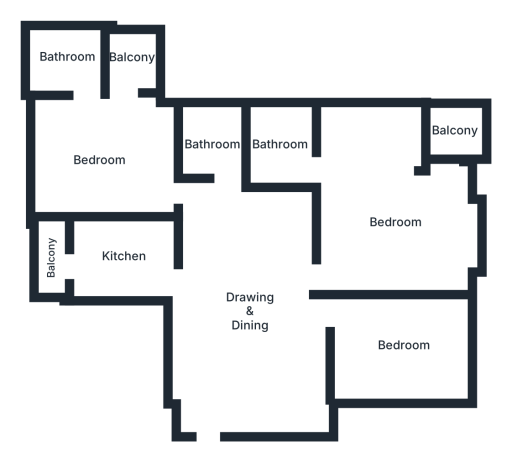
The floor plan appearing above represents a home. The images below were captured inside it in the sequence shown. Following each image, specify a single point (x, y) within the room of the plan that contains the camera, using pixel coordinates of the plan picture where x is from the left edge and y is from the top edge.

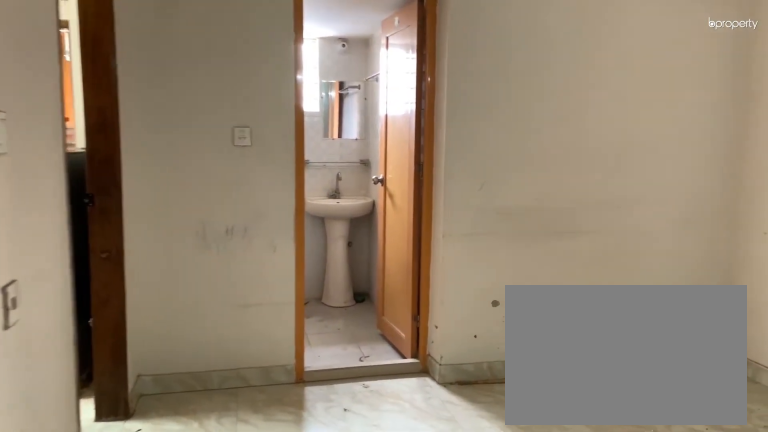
(252, 317)
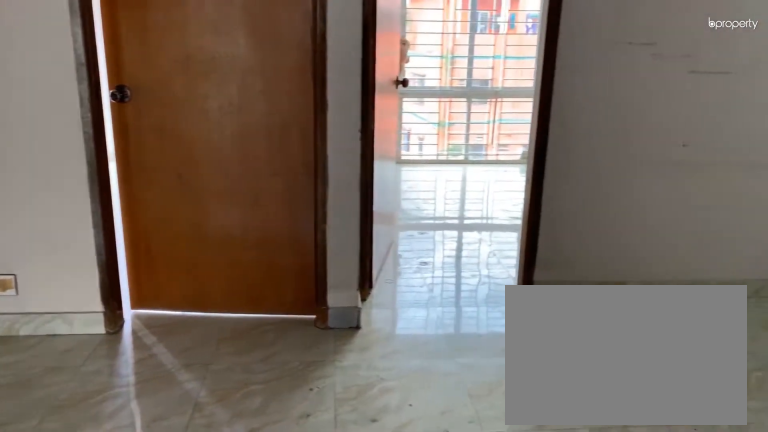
(252, 317)
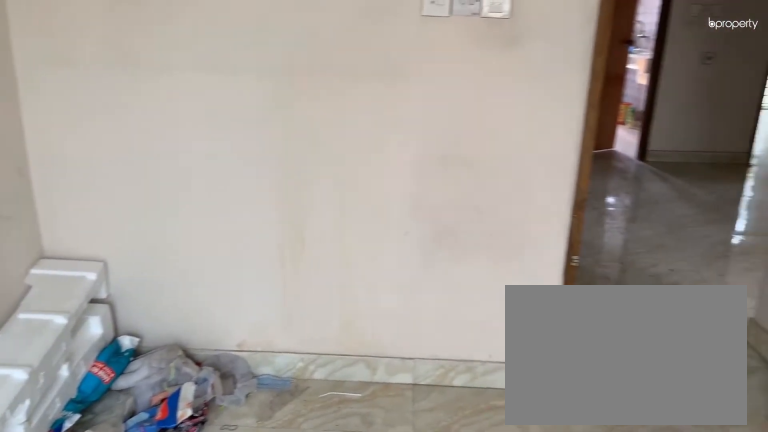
(405, 343)
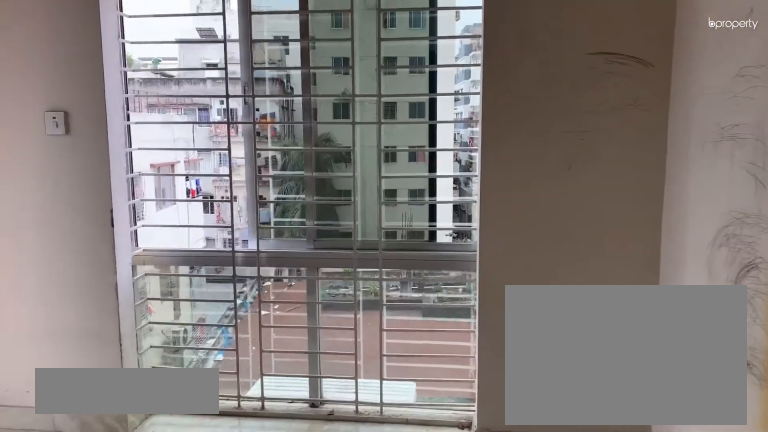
(395, 226)
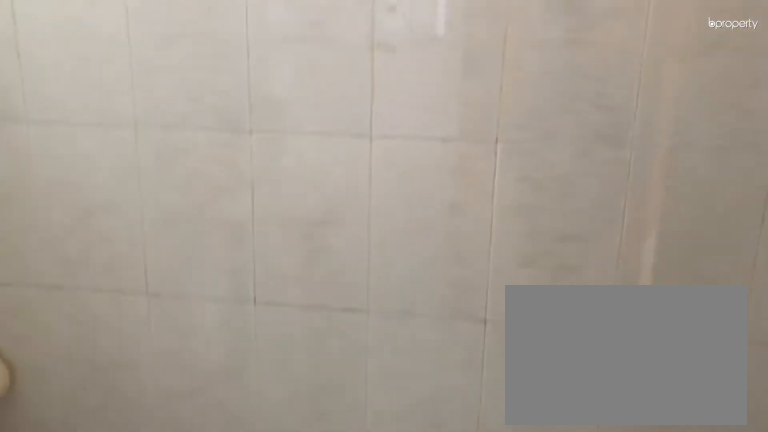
(282, 144)
